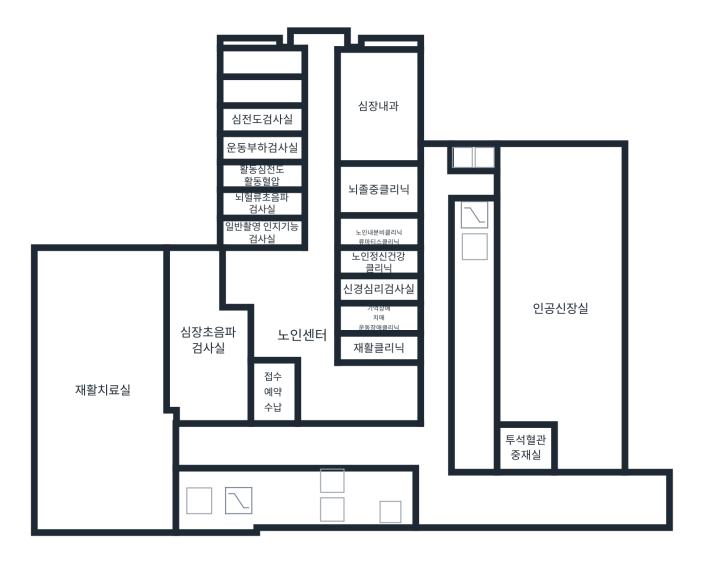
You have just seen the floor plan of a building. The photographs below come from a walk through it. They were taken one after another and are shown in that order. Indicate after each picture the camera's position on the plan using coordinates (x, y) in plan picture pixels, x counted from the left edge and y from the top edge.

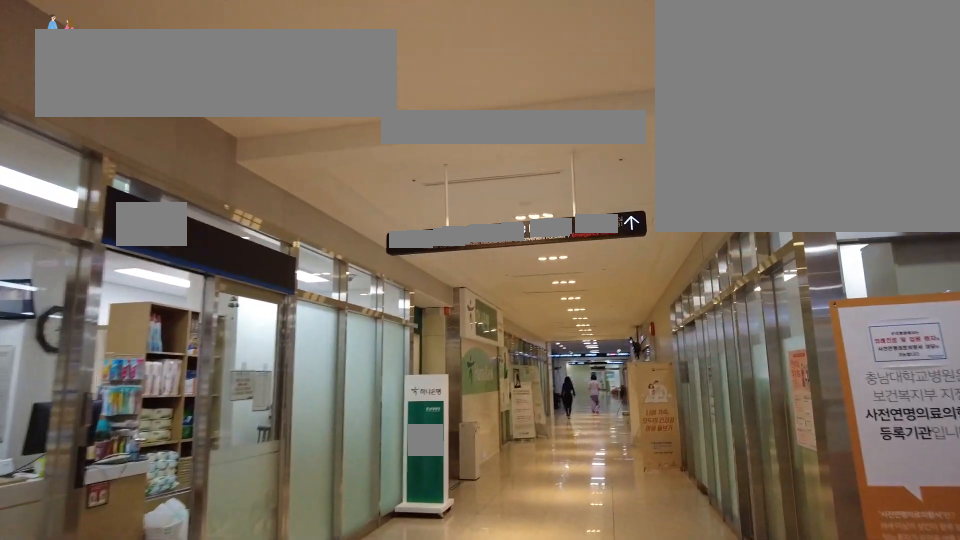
(627, 505)
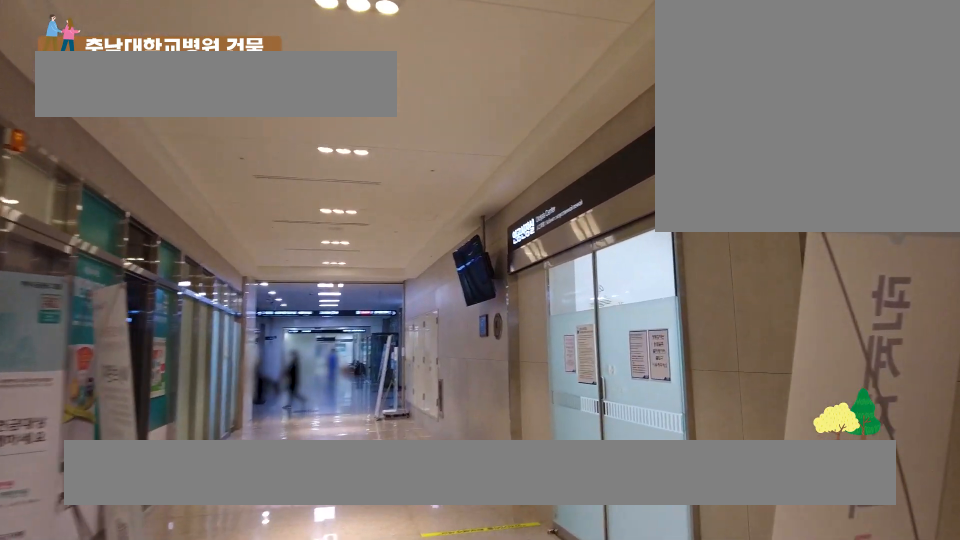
(516, 503)
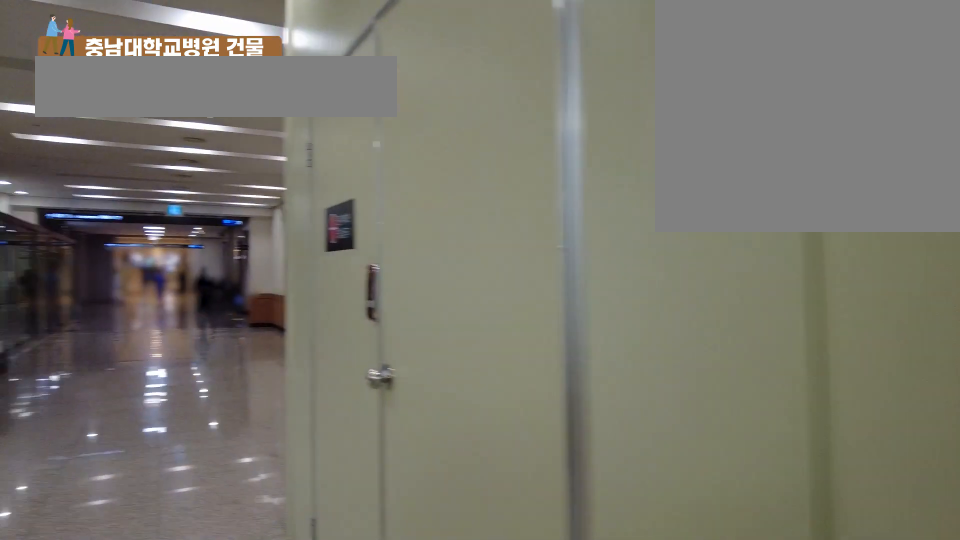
(202, 451)
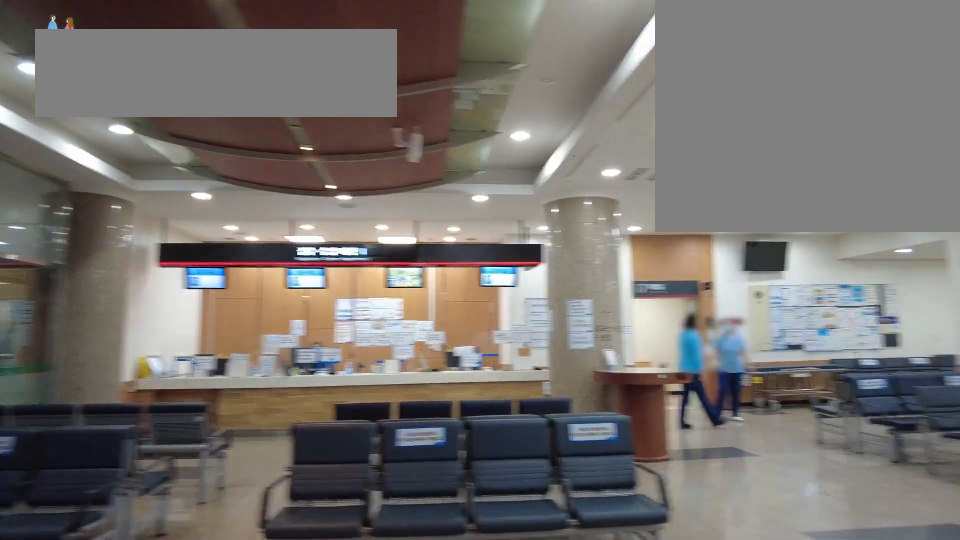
(333, 408)
